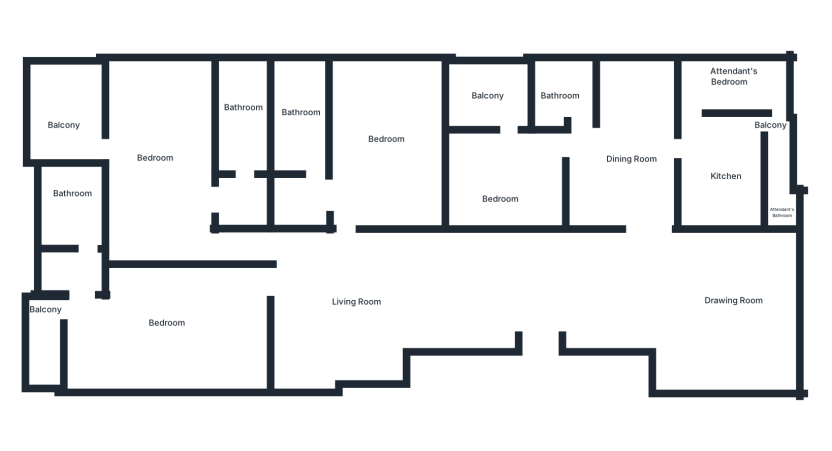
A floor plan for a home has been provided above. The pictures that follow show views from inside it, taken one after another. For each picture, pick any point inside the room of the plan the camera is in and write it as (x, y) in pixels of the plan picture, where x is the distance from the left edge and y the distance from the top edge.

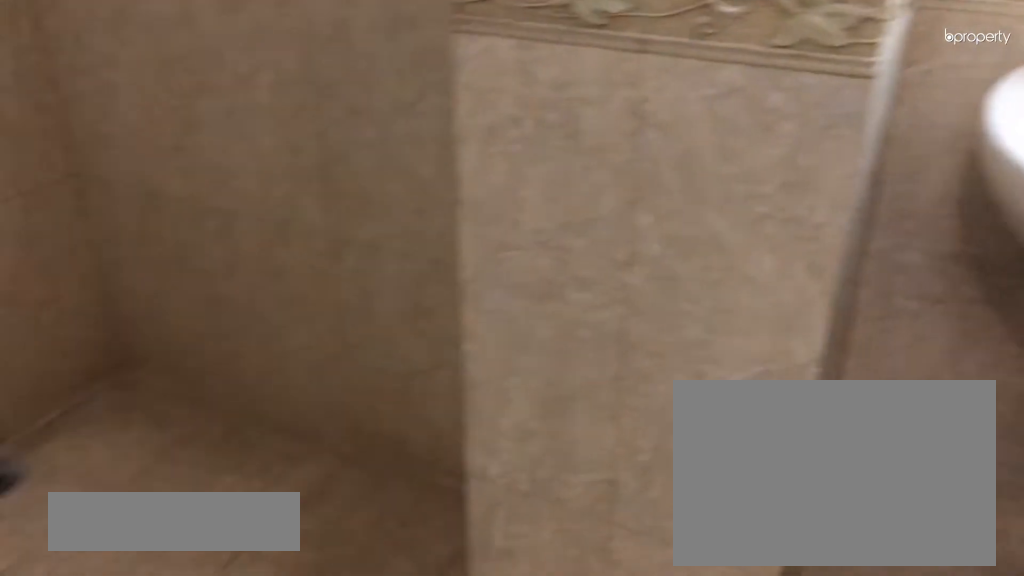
(571, 97)
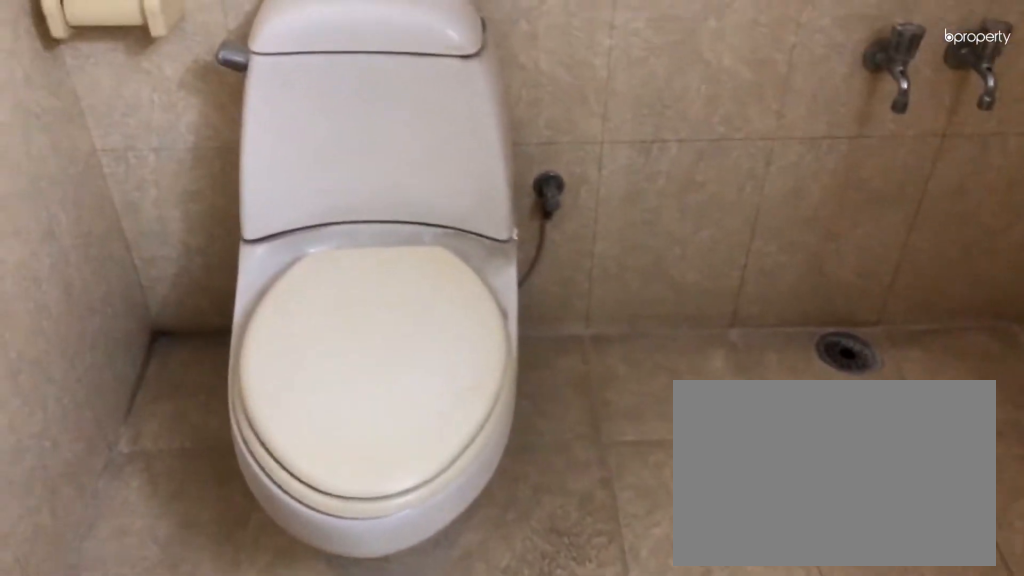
(571, 97)
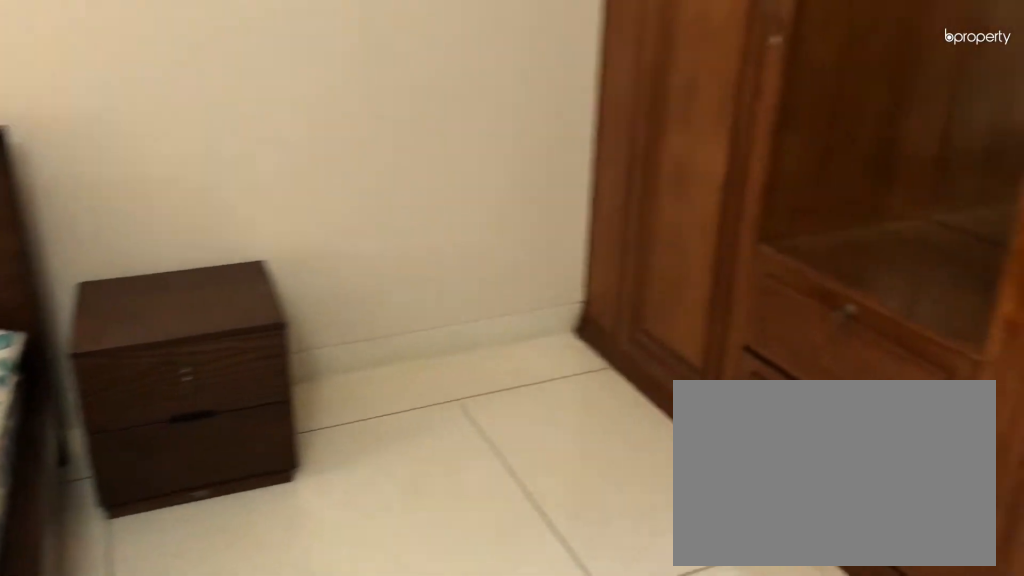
(374, 145)
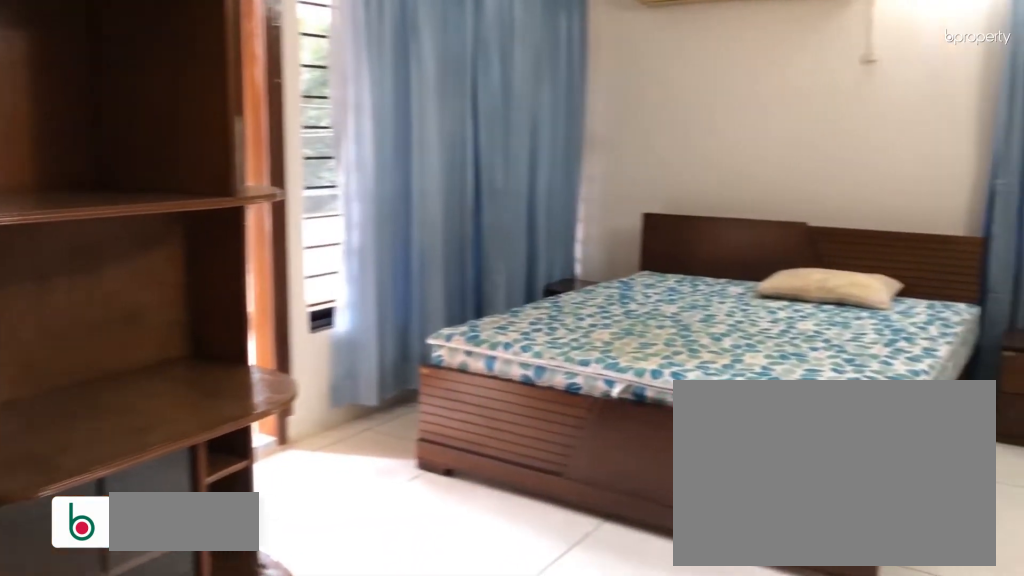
(158, 157)
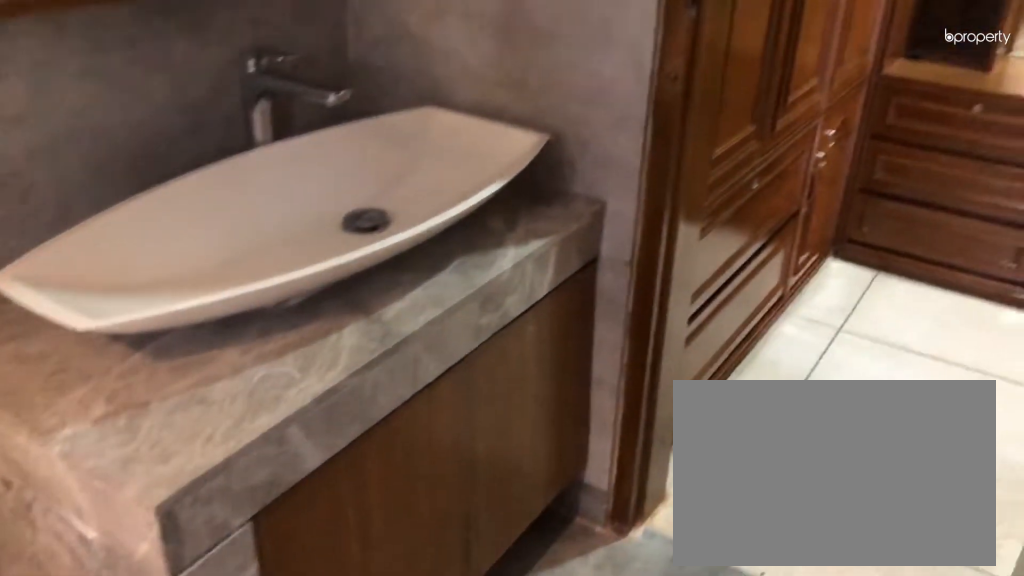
(242, 126)
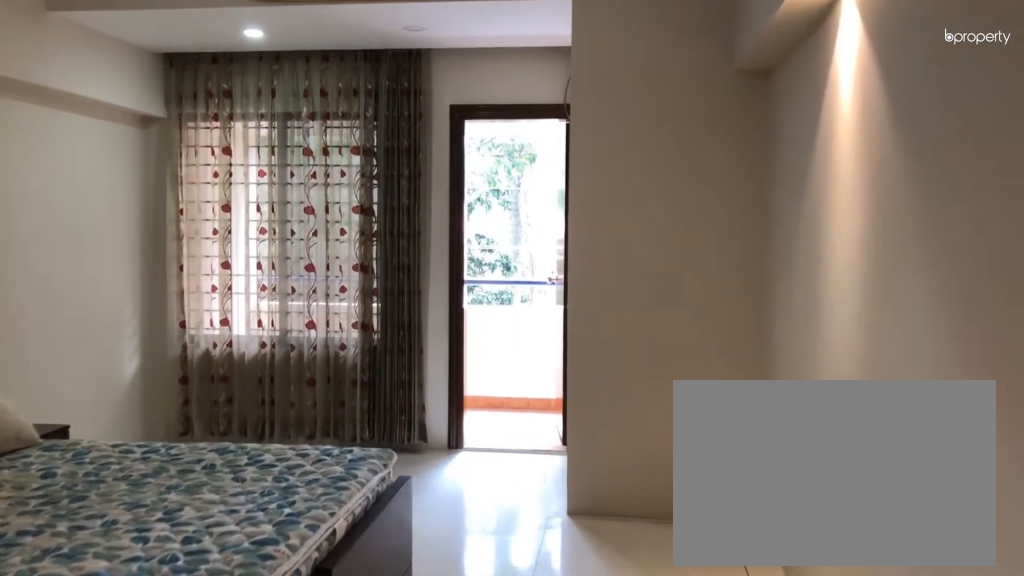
(174, 321)
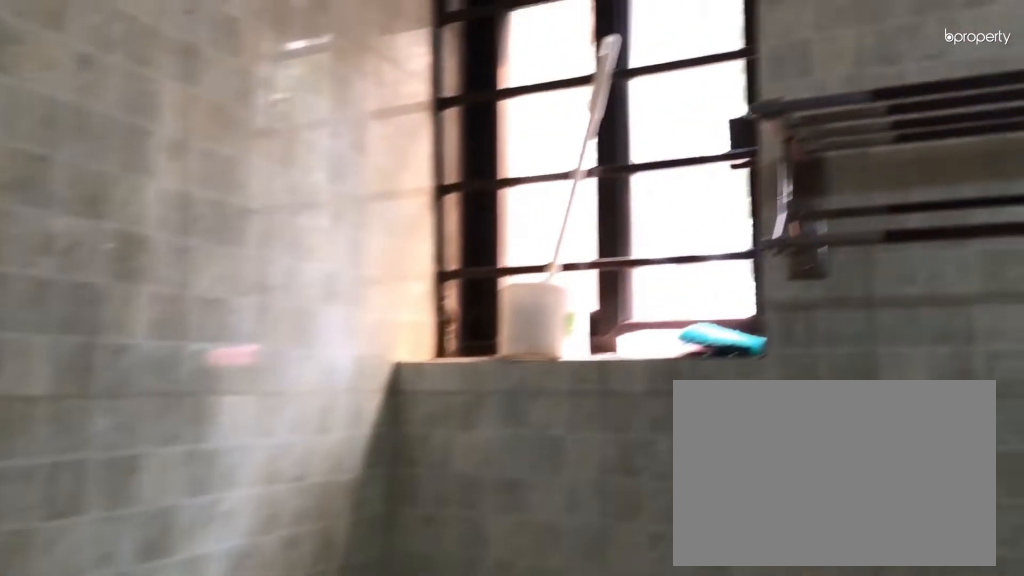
(78, 204)
